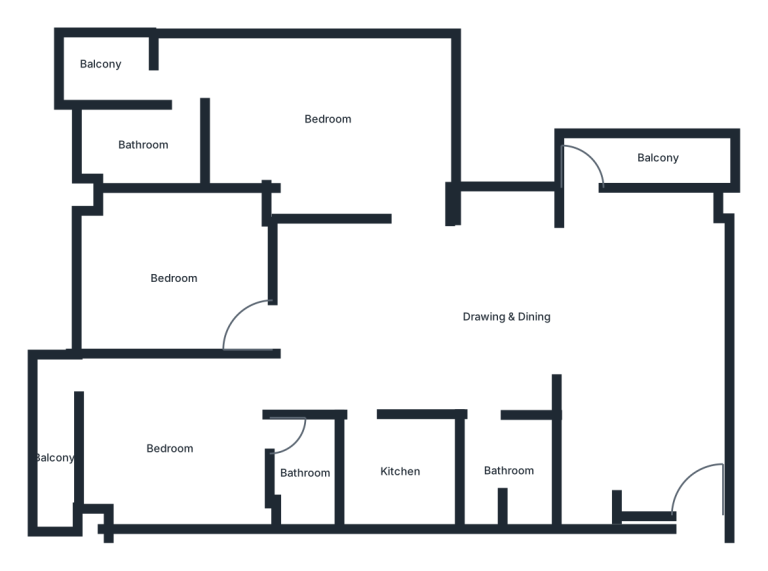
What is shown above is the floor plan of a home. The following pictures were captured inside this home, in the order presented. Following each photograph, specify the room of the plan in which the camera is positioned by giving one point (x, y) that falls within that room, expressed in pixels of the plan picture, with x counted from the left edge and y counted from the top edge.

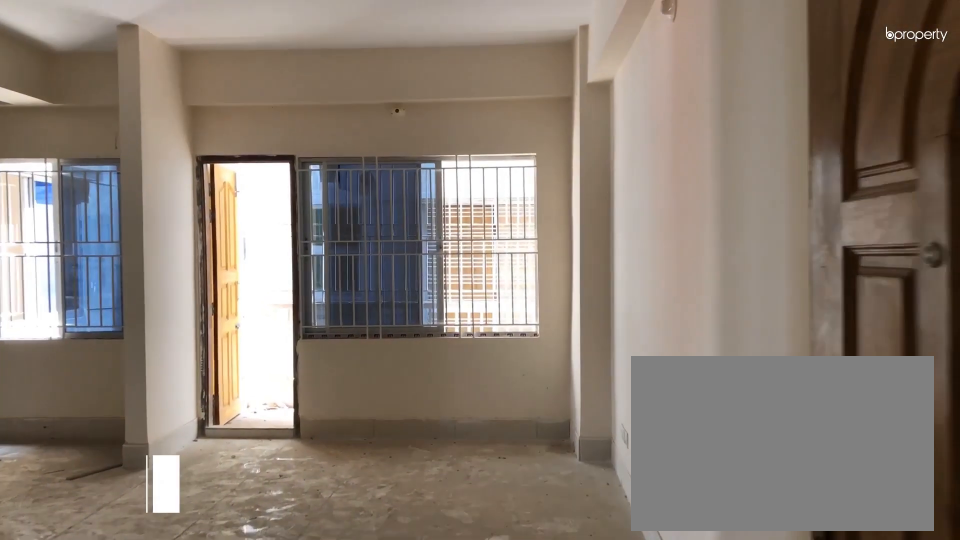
(693, 486)
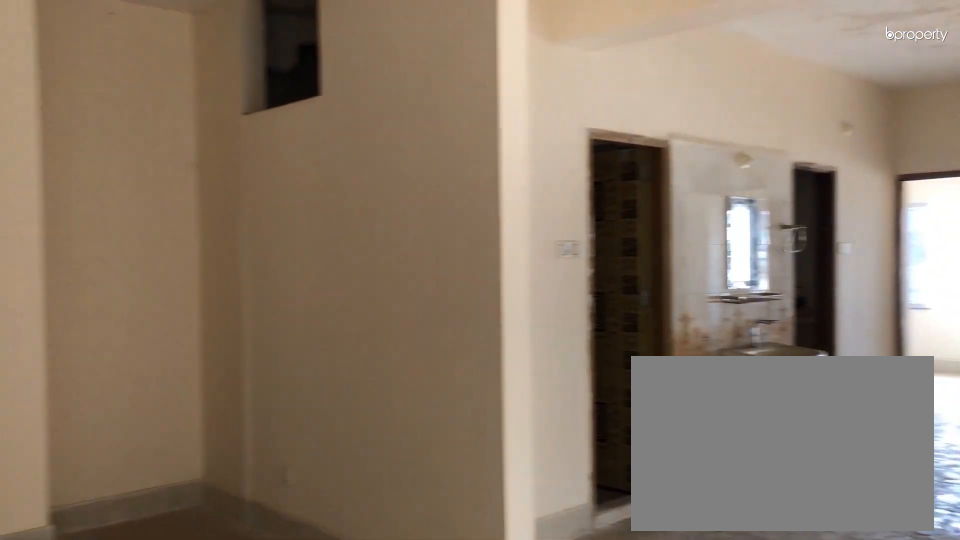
(636, 423)
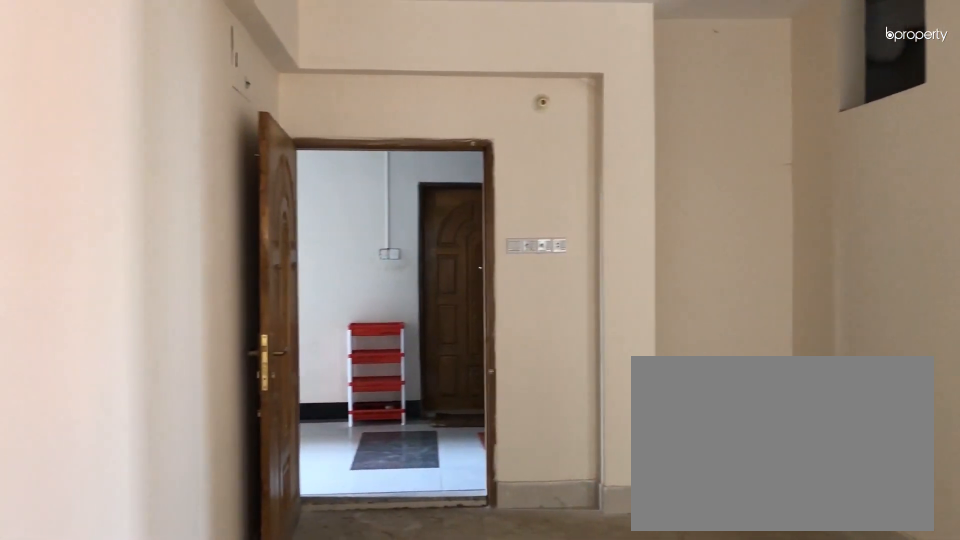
(636, 423)
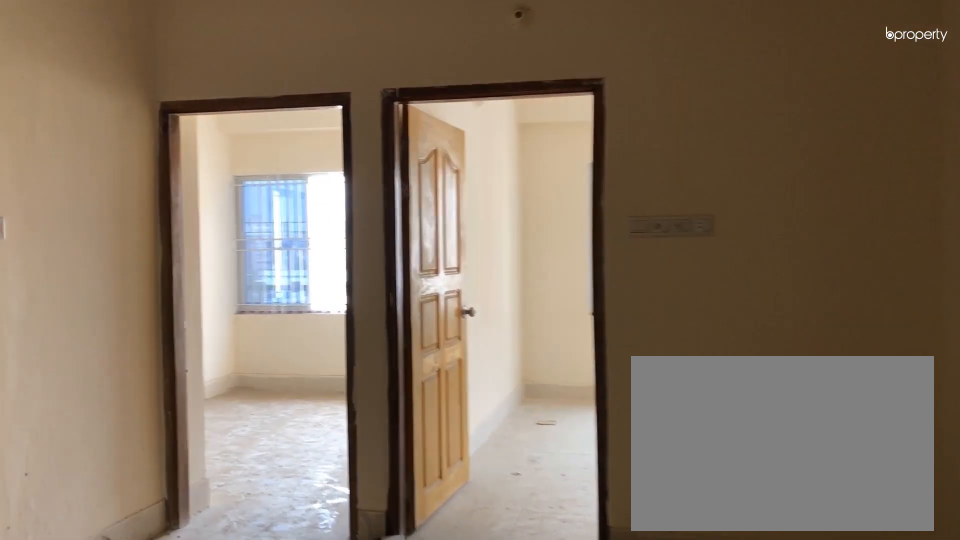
(415, 320)
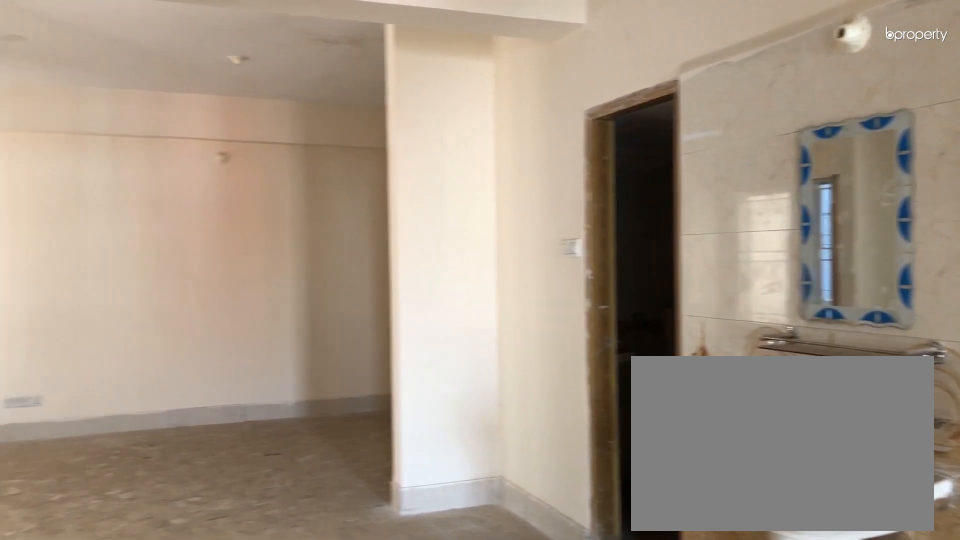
(415, 320)
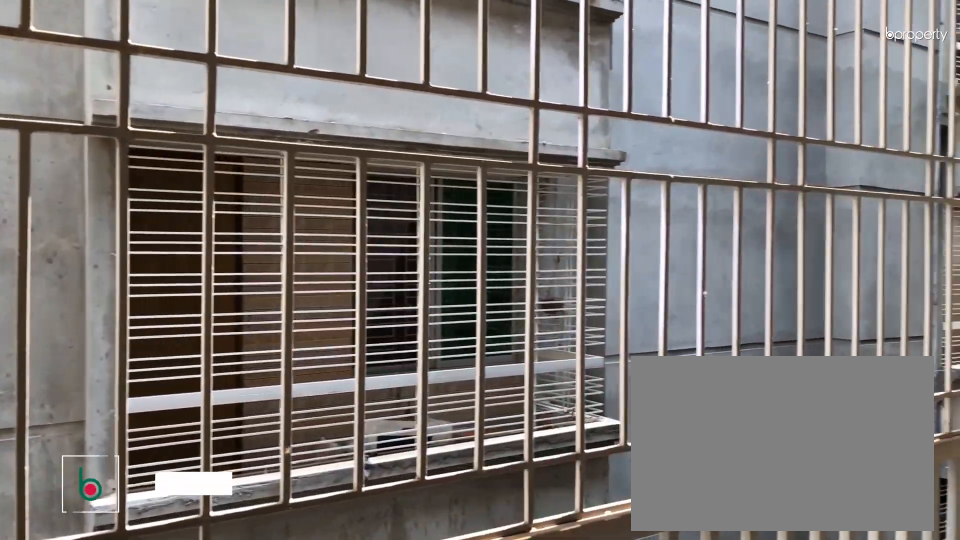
(658, 157)
